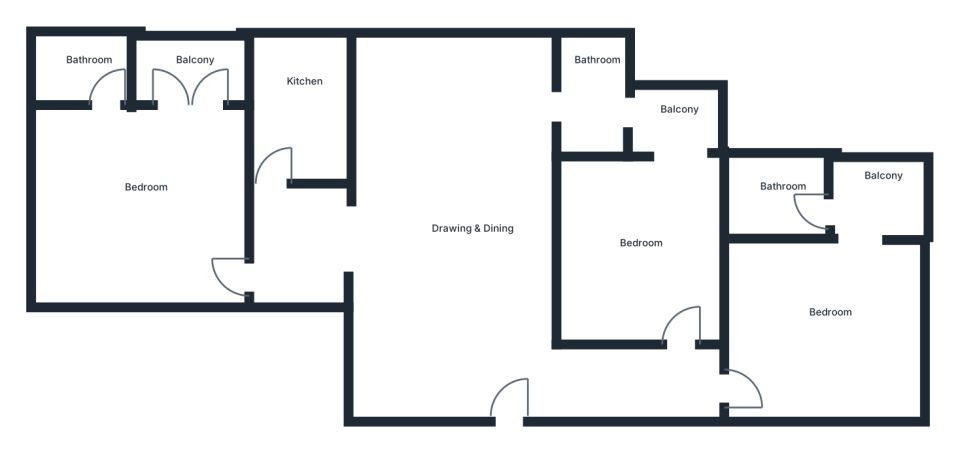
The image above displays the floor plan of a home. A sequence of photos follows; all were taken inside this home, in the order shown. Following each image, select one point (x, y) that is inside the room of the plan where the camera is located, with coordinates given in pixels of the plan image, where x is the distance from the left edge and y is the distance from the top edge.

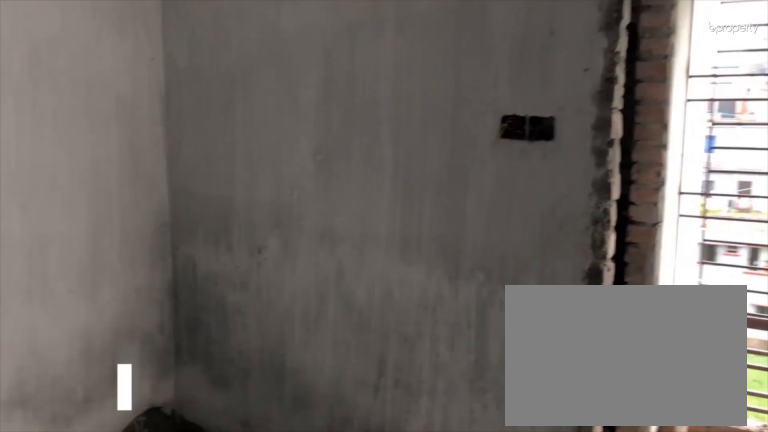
(624, 247)
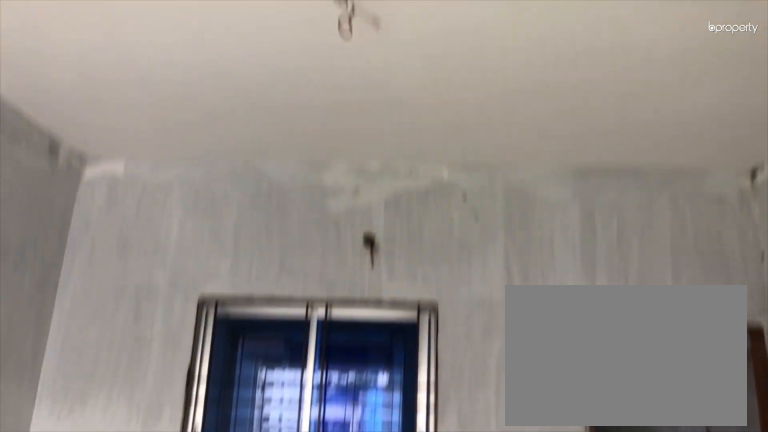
(624, 247)
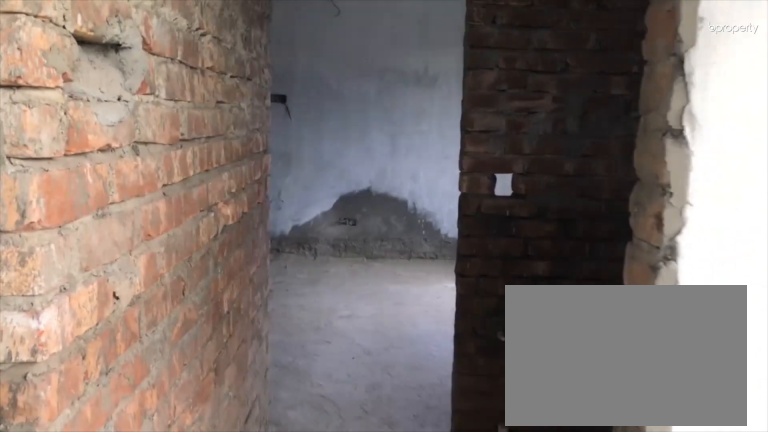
(603, 106)
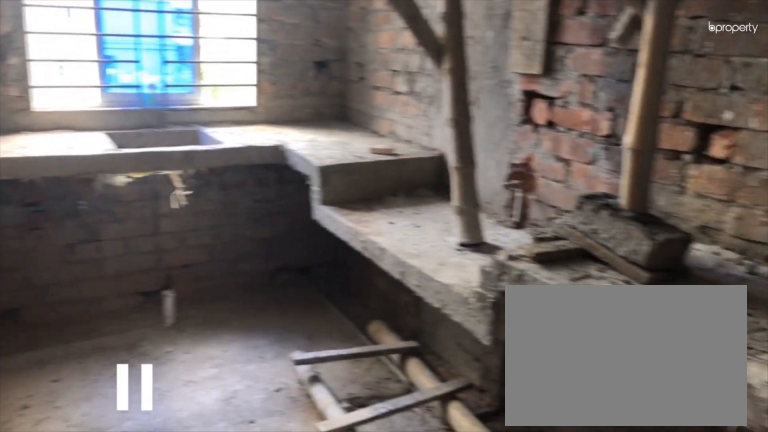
(317, 109)
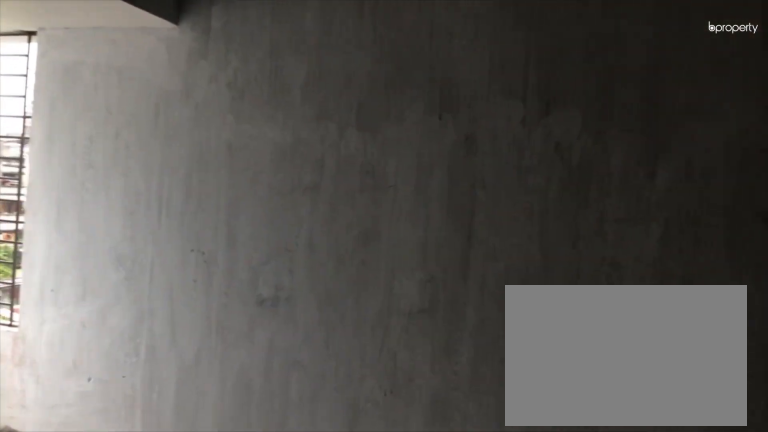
(134, 186)
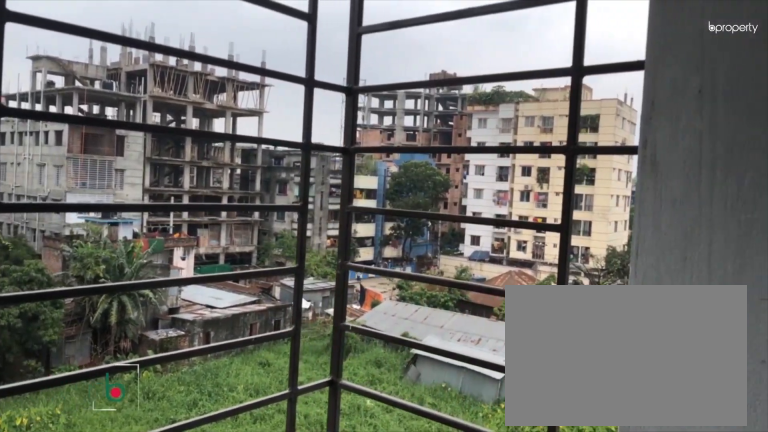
(195, 68)
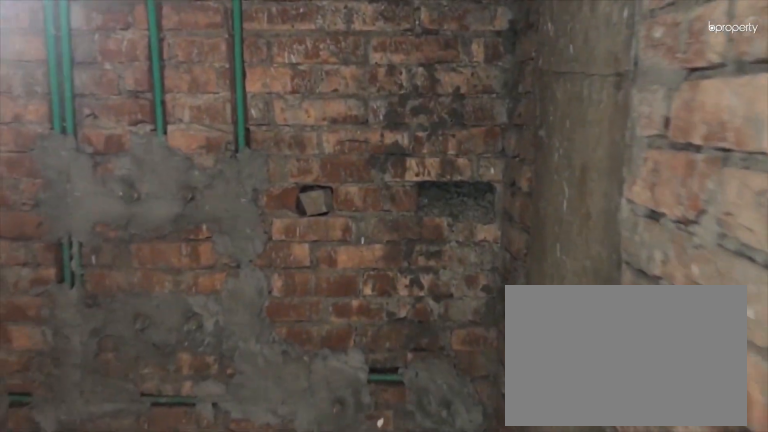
(94, 68)
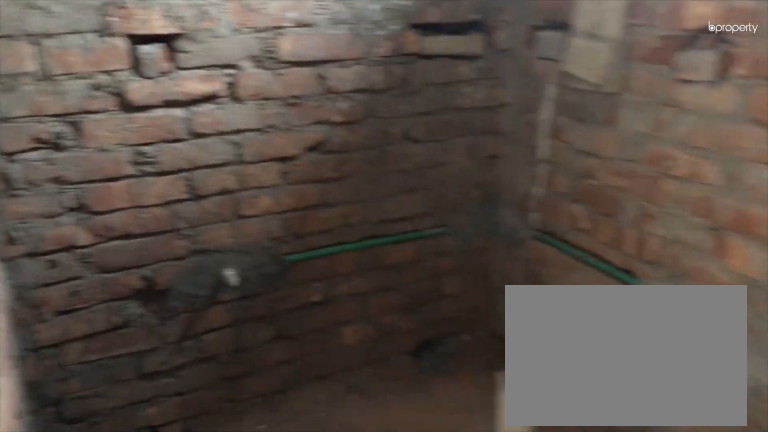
(94, 68)
